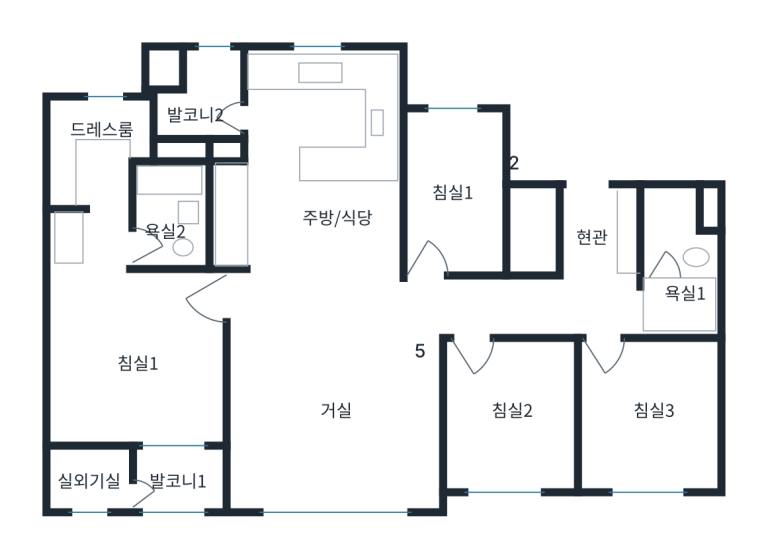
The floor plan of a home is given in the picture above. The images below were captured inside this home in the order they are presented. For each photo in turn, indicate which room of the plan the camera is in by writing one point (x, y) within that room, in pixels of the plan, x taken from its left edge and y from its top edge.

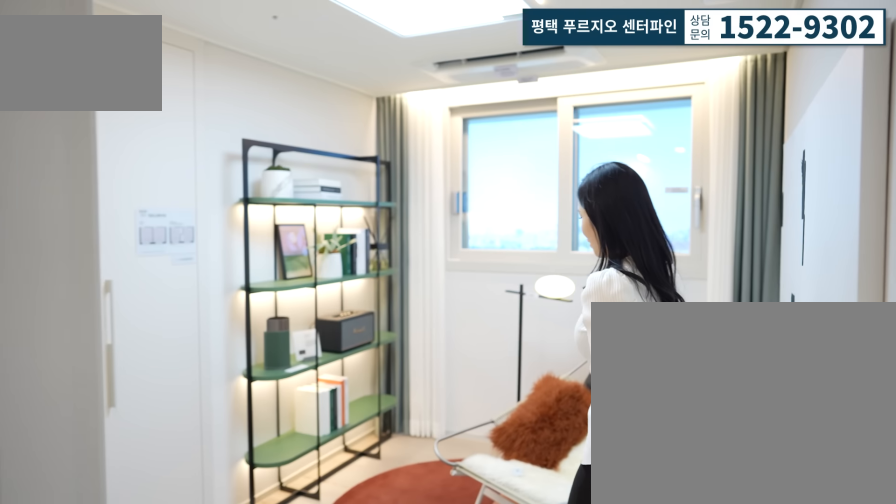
(515, 433)
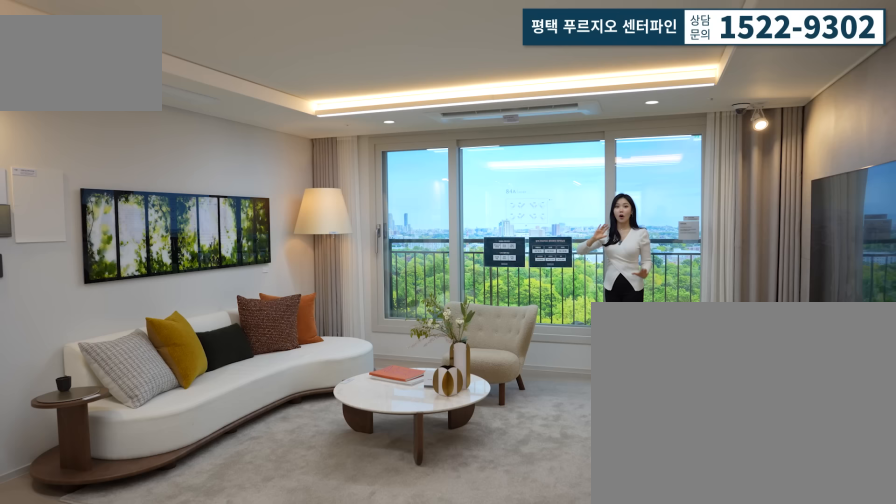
(329, 428)
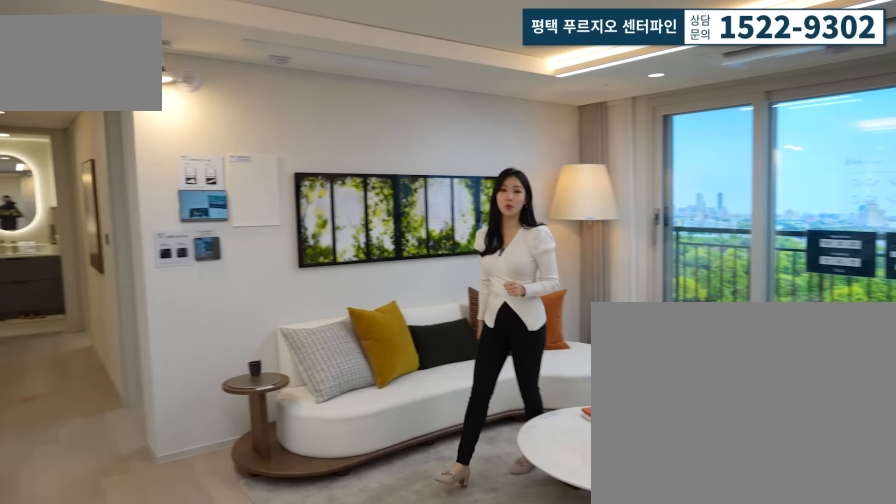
(329, 411)
